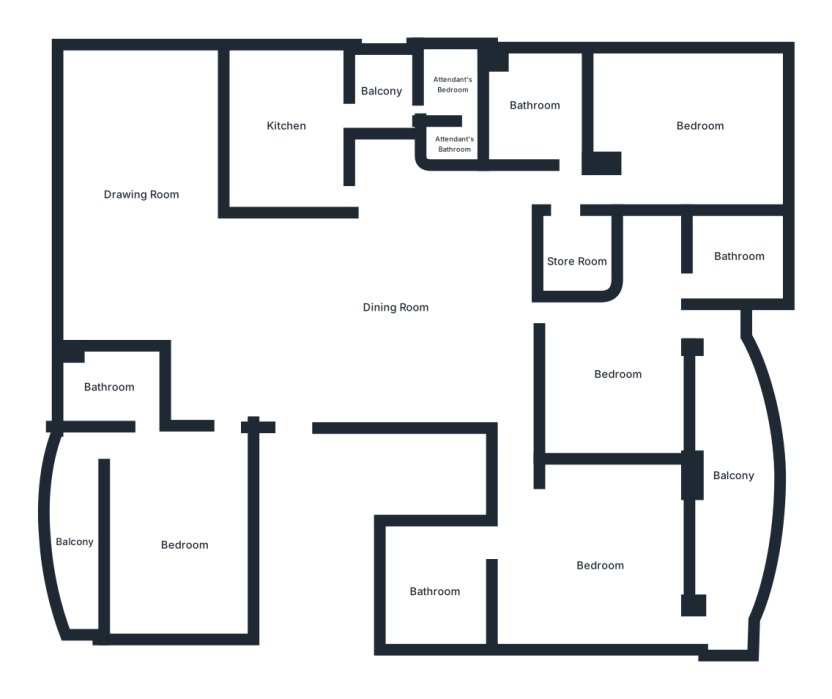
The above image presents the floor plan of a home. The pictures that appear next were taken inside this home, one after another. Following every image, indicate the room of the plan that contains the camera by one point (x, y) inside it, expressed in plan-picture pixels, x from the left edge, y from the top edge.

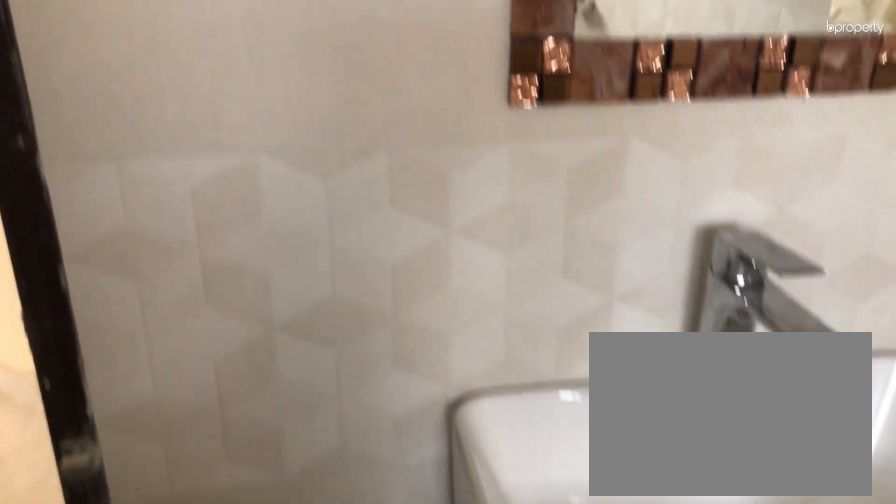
(731, 257)
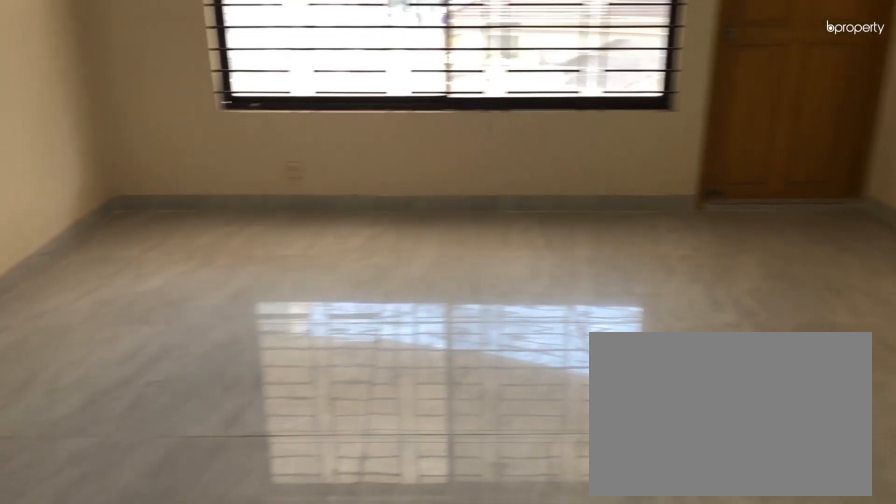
(593, 557)
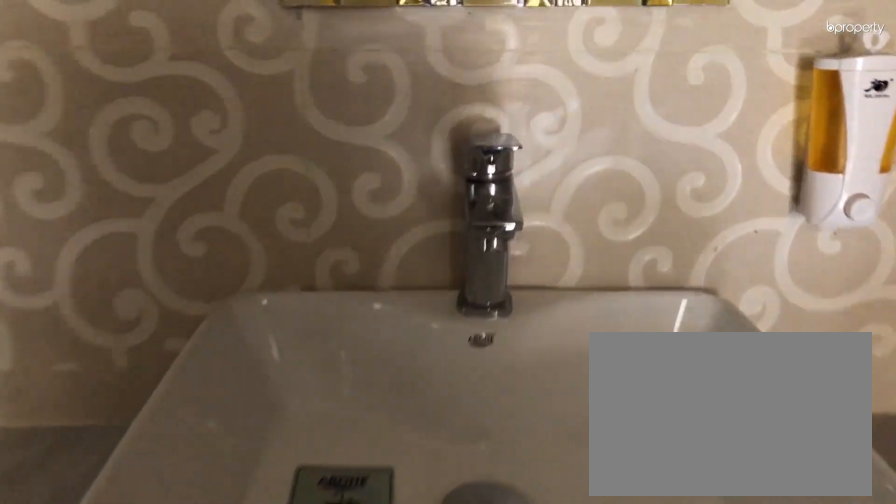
(431, 585)
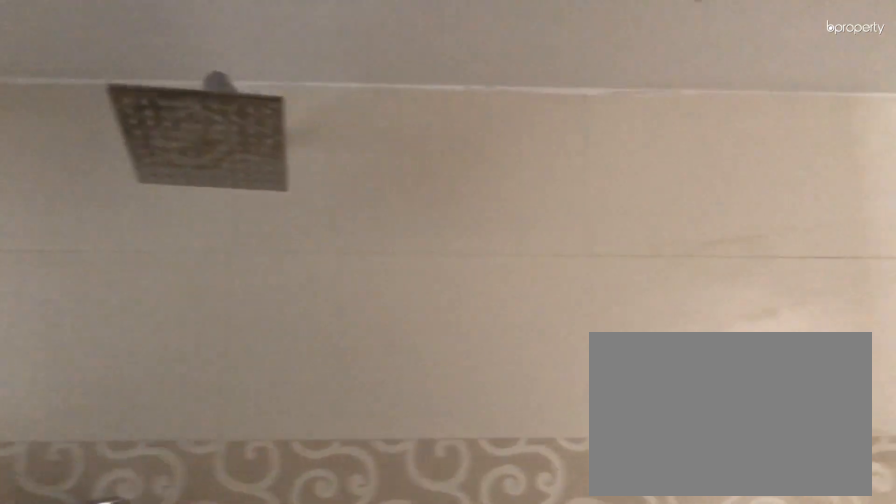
(431, 585)
